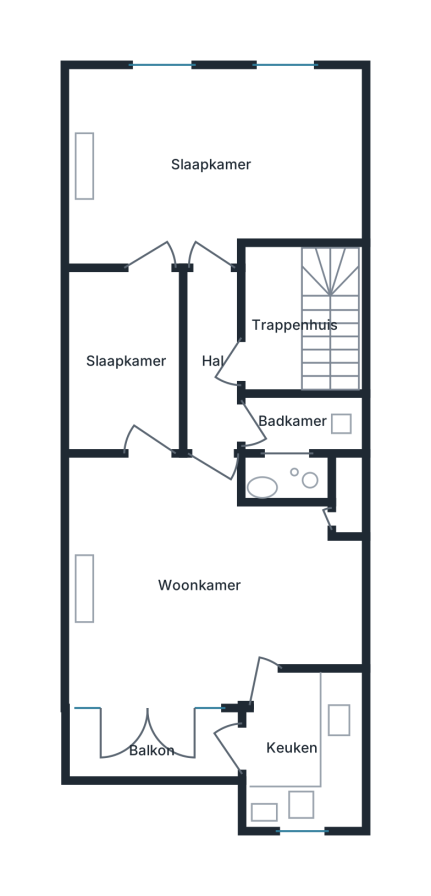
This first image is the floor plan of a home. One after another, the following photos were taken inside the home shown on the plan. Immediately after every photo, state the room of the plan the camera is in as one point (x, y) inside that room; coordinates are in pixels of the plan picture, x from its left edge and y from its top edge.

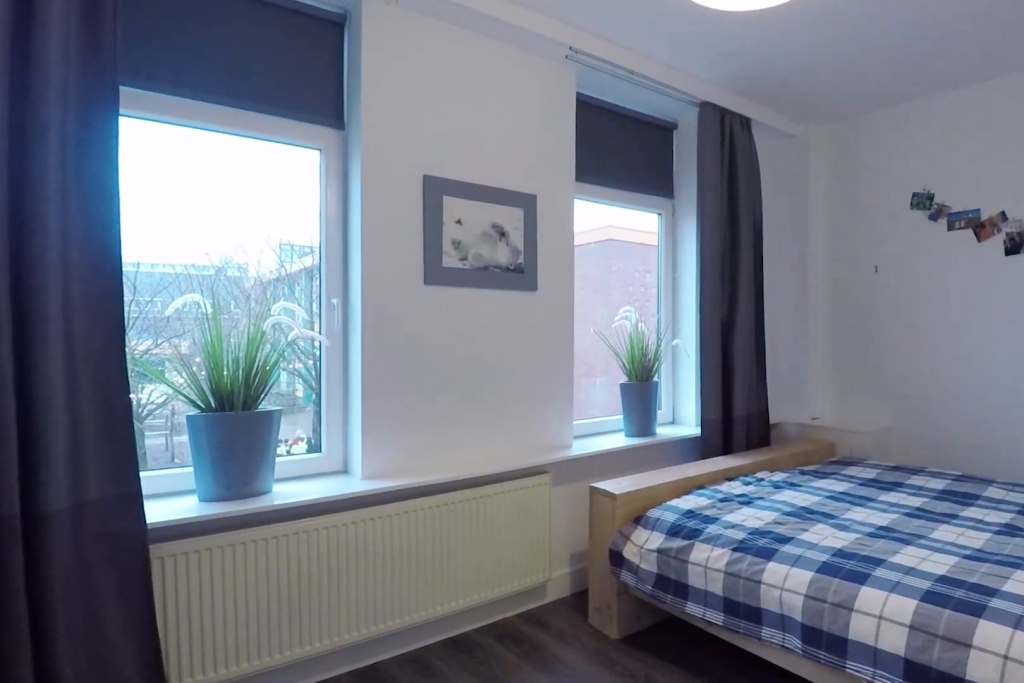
(214, 163)
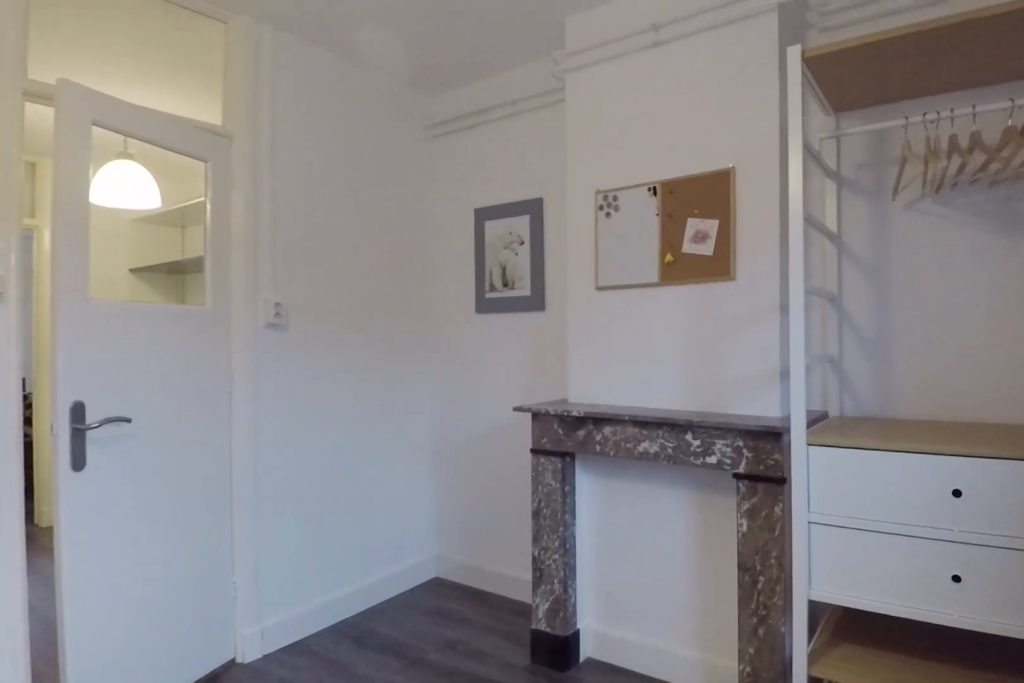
(214, 163)
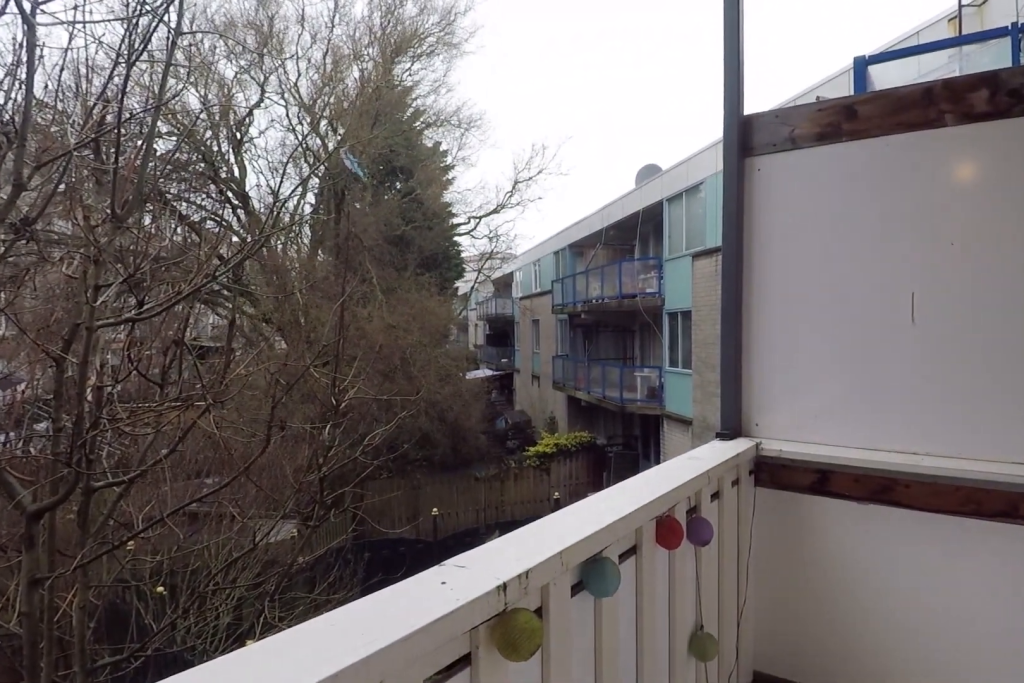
(150, 749)
